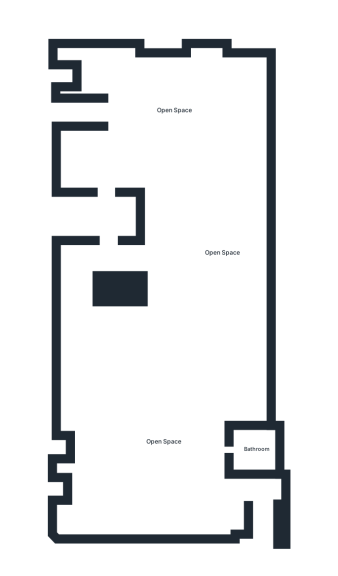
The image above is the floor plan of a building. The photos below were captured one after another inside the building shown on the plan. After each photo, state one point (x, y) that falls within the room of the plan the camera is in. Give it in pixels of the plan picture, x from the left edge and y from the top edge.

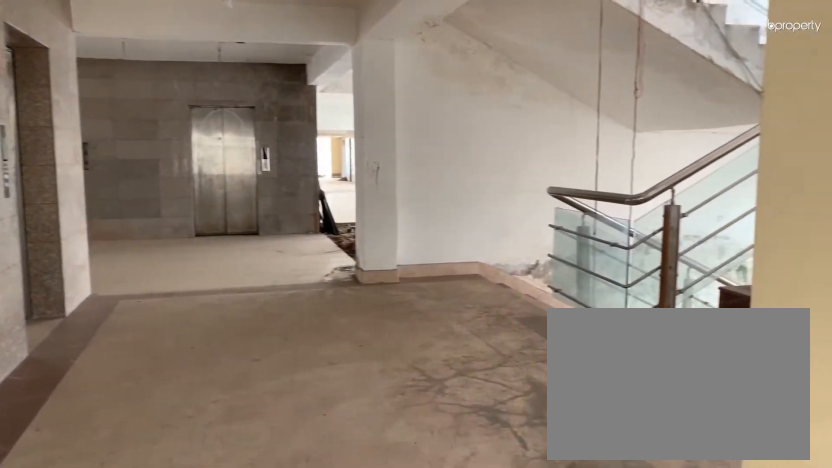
(175, 110)
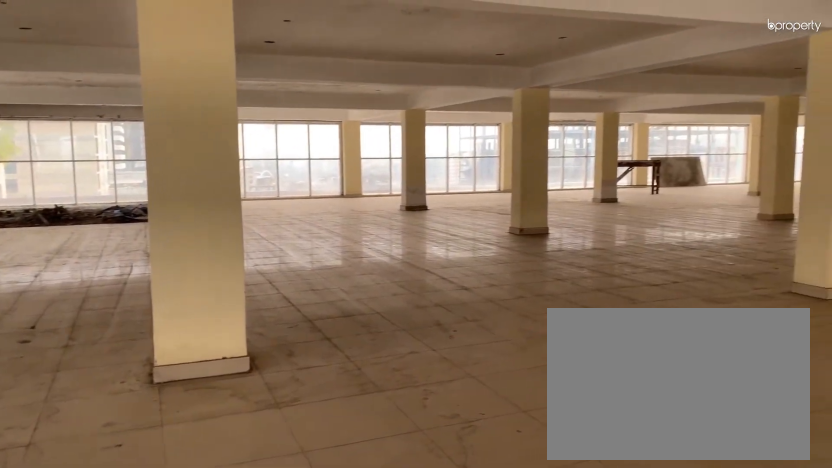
(175, 110)
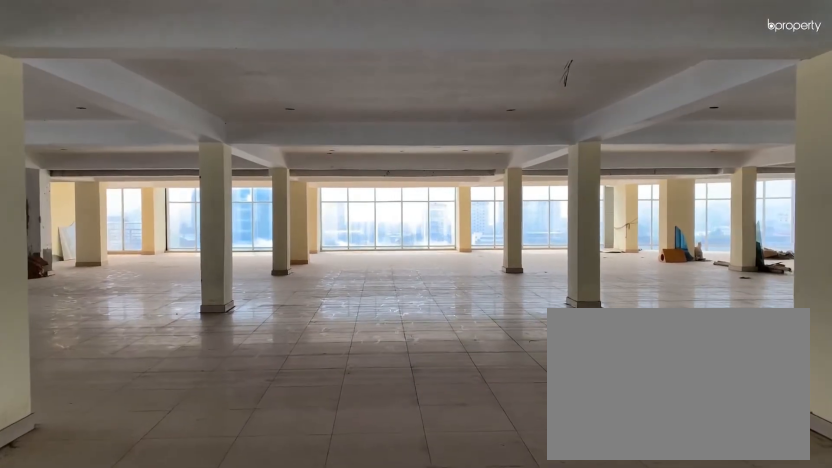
(221, 253)
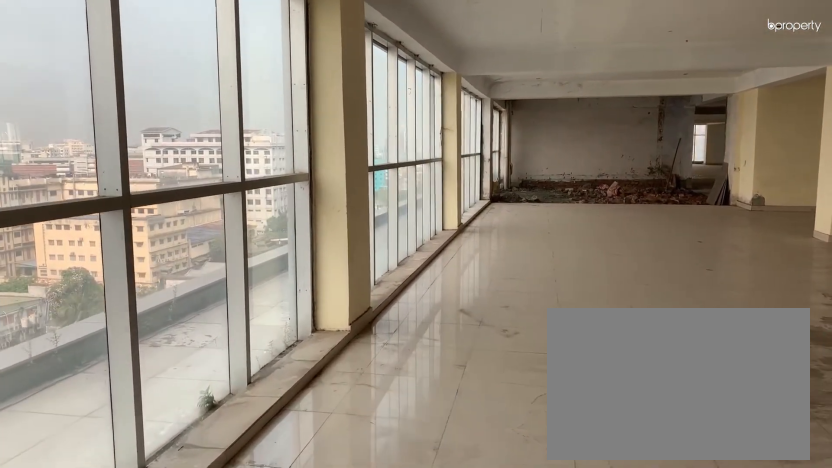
(162, 442)
